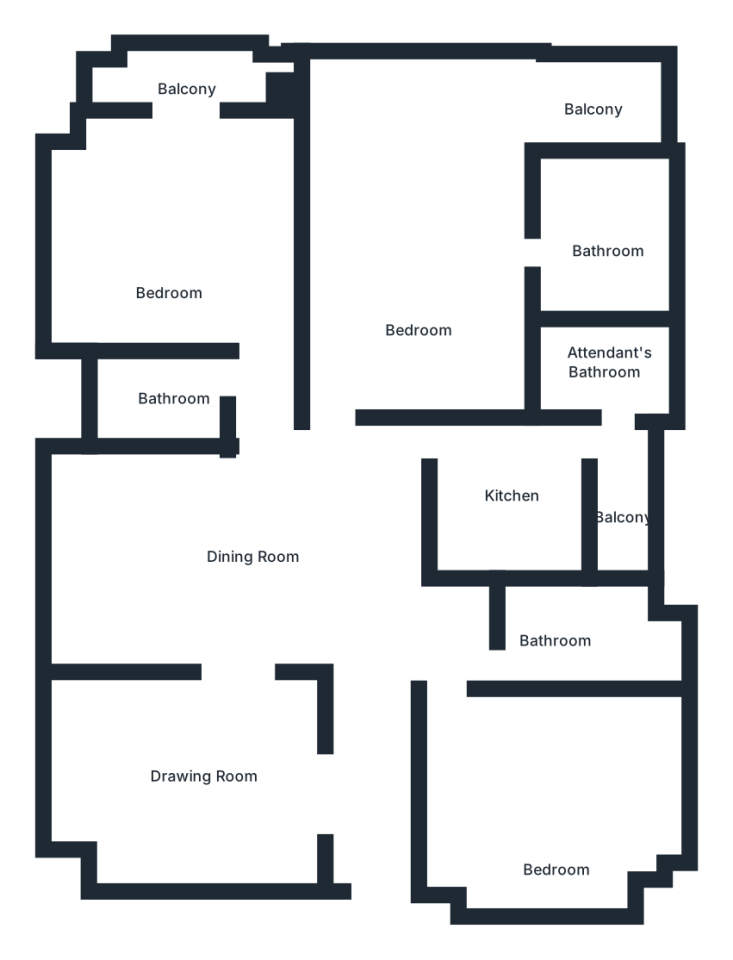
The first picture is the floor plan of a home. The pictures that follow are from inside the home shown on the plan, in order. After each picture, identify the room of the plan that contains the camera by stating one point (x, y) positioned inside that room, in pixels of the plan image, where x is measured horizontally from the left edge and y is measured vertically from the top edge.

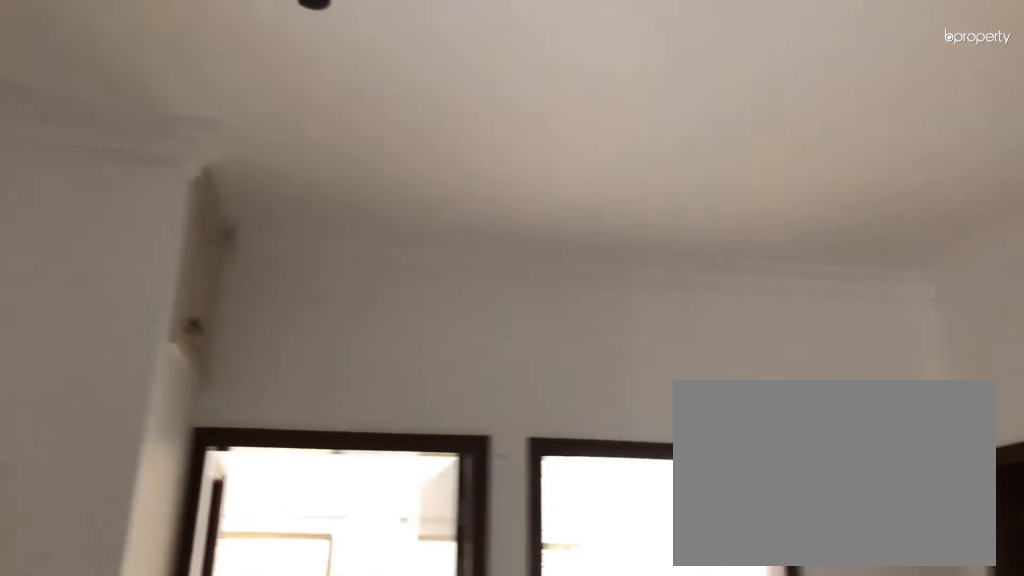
(254, 568)
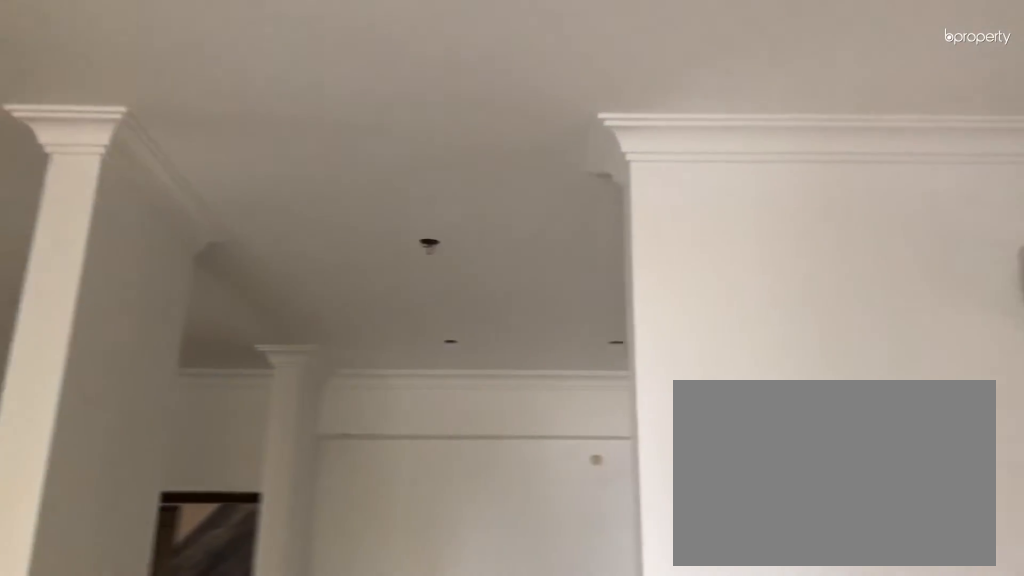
(254, 568)
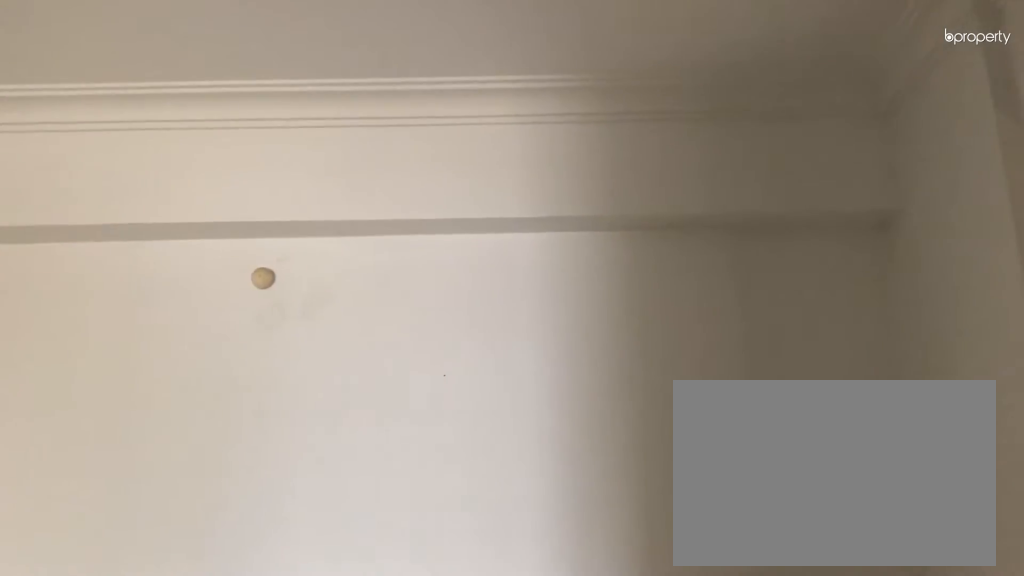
(208, 779)
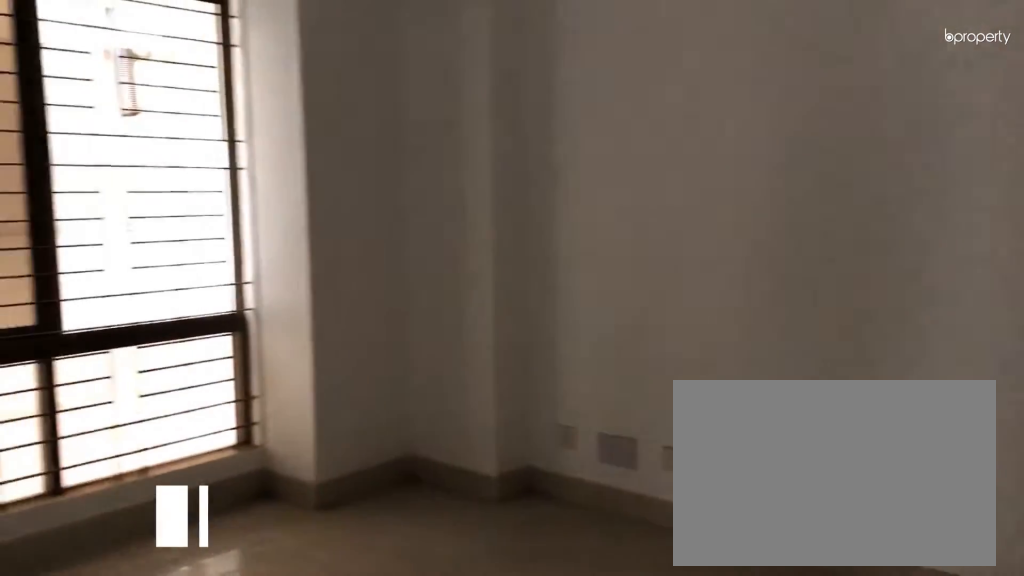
(556, 804)
